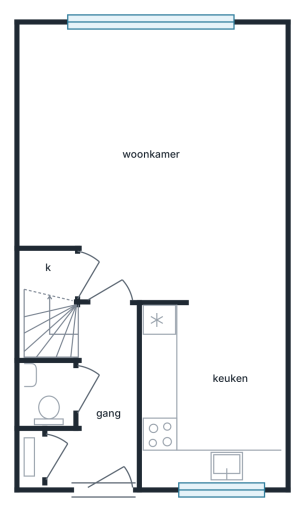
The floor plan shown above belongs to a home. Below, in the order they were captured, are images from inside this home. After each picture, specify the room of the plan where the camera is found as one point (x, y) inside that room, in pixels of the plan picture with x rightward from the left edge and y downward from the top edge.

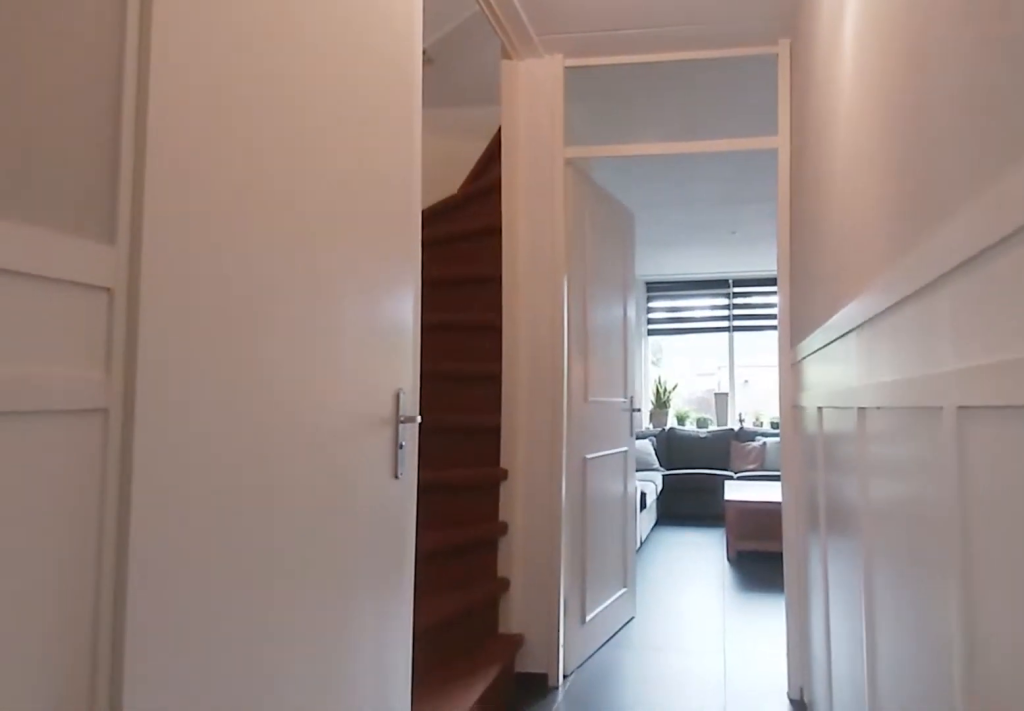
(103, 403)
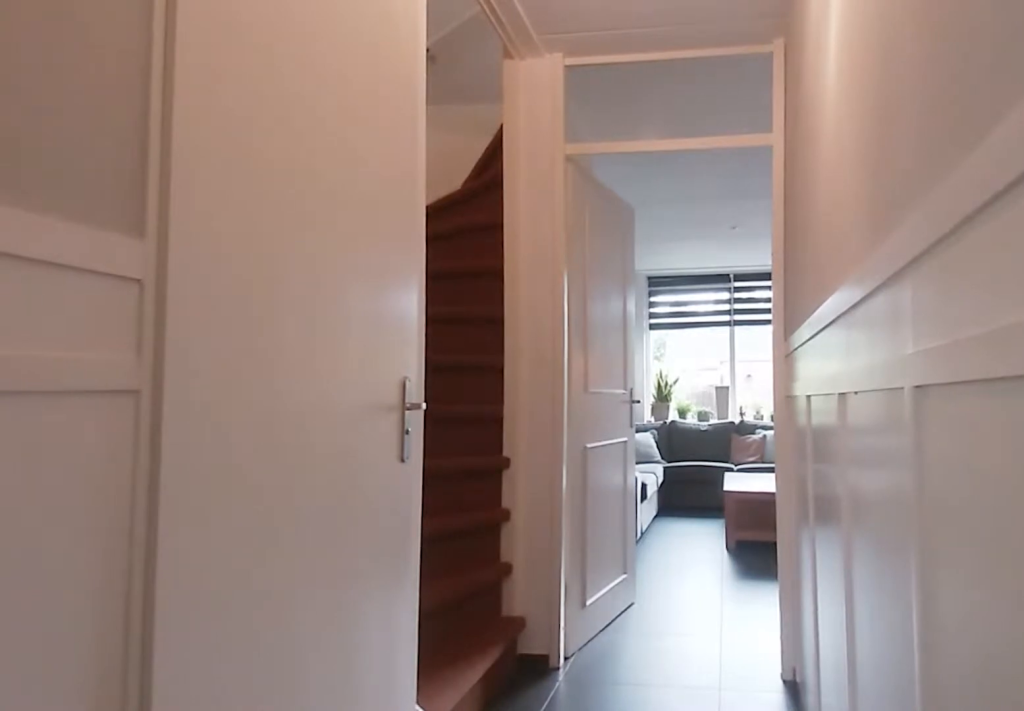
(103, 403)
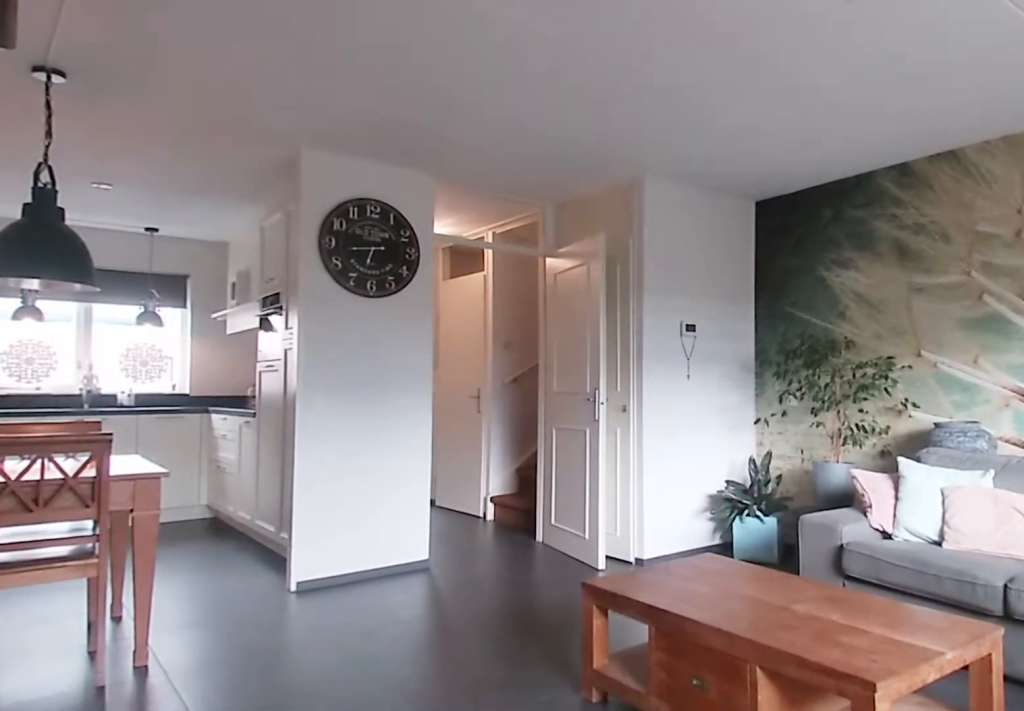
(159, 158)
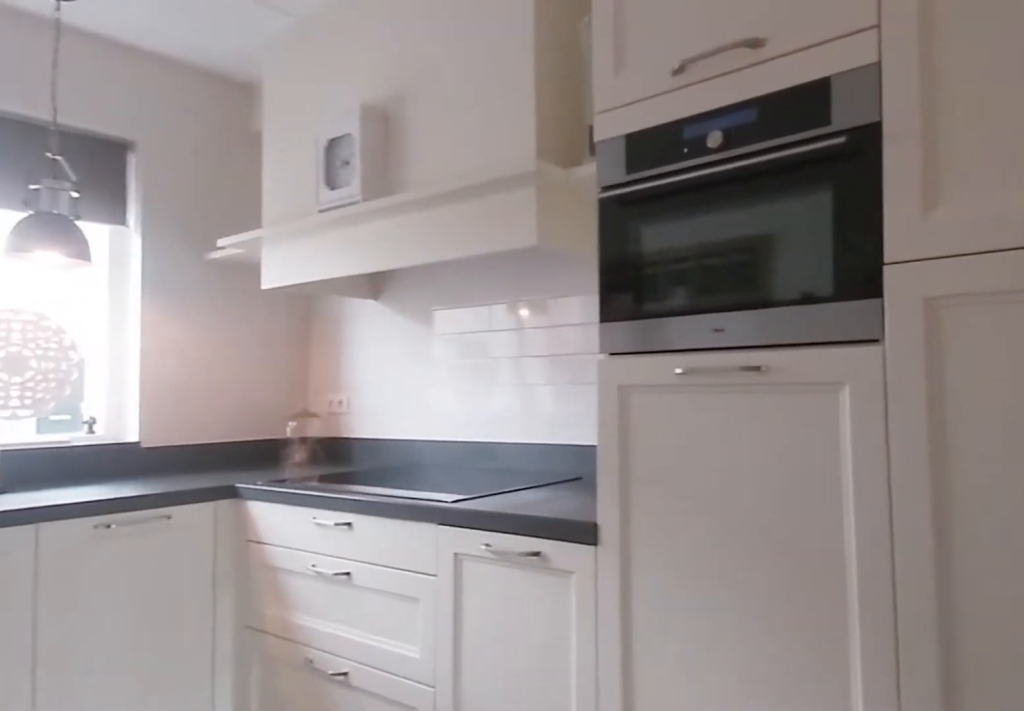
(212, 392)
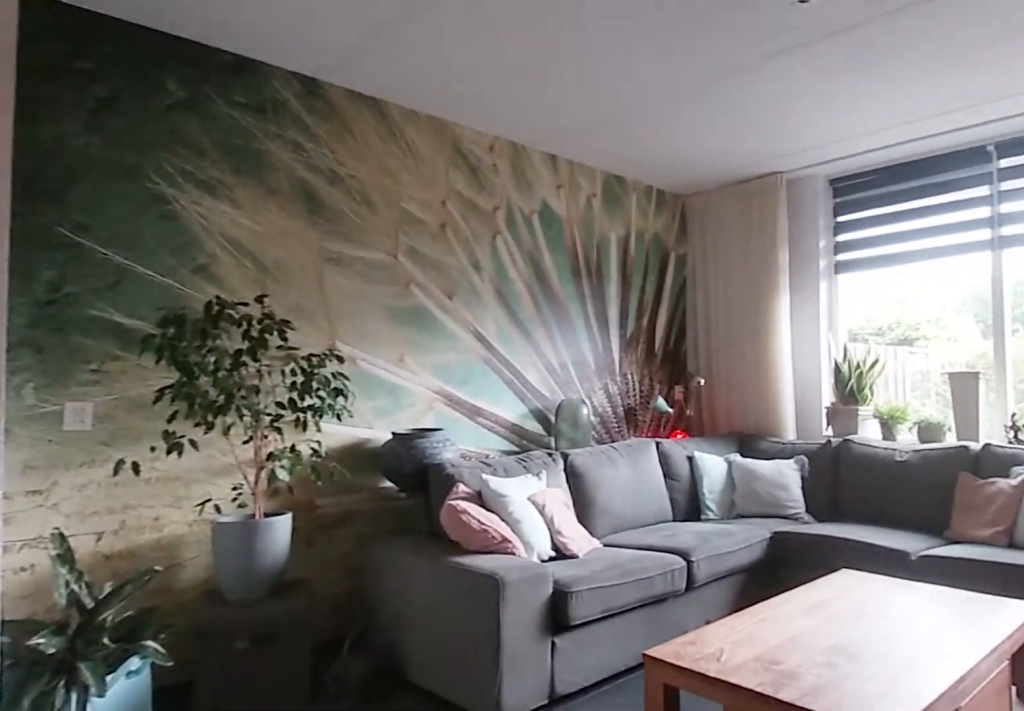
(157, 157)
